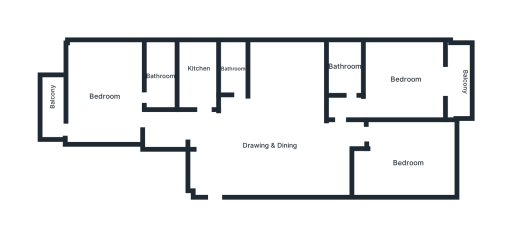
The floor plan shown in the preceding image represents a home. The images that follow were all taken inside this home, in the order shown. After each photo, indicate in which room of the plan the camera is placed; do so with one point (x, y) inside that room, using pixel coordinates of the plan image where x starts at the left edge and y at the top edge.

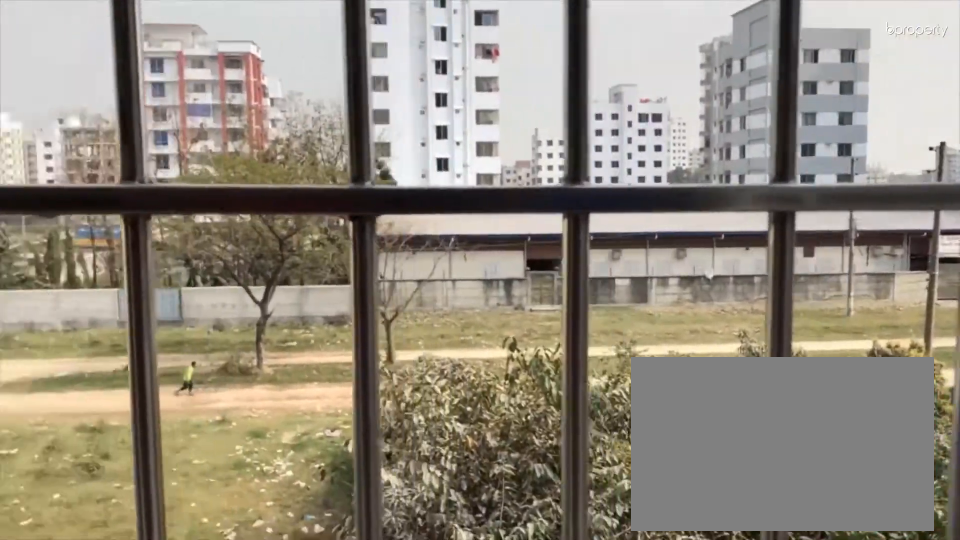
(51, 112)
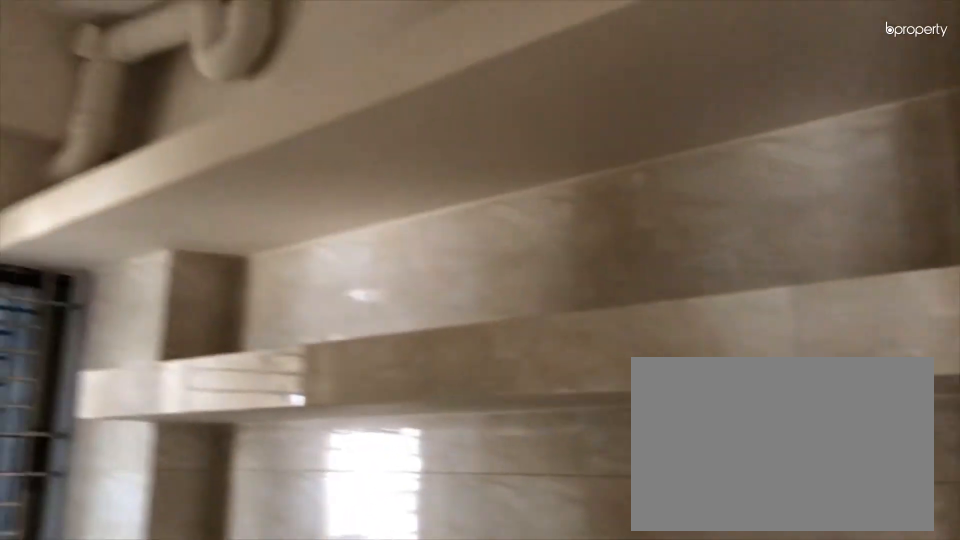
(201, 69)
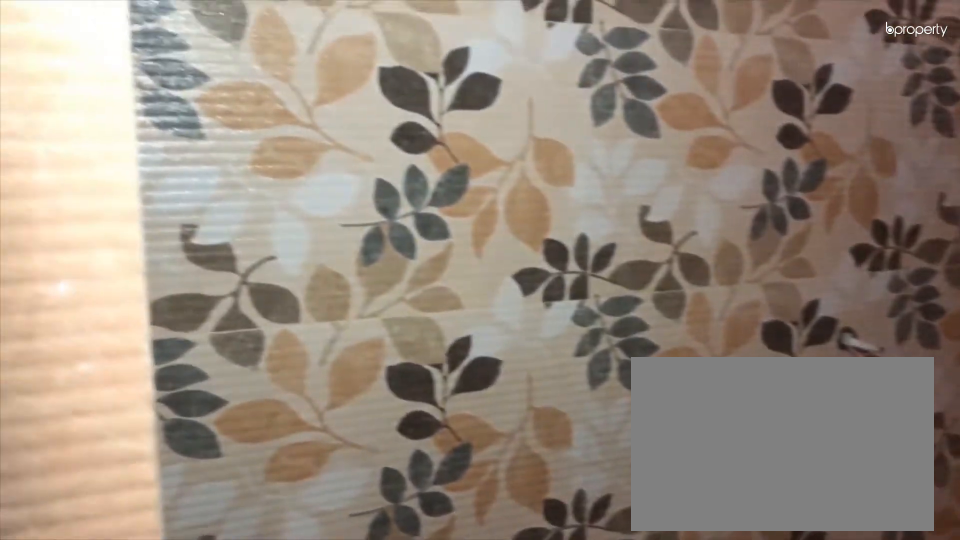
(236, 65)
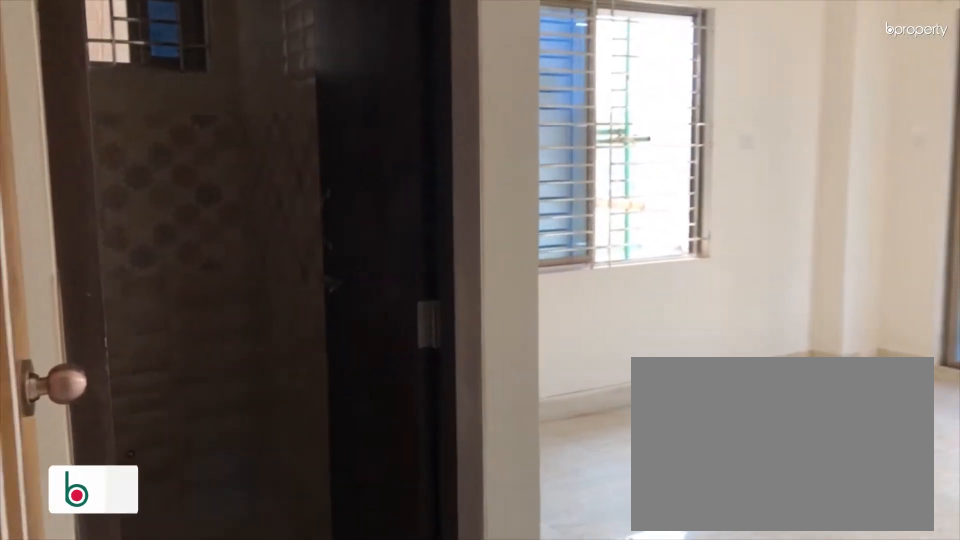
(351, 105)
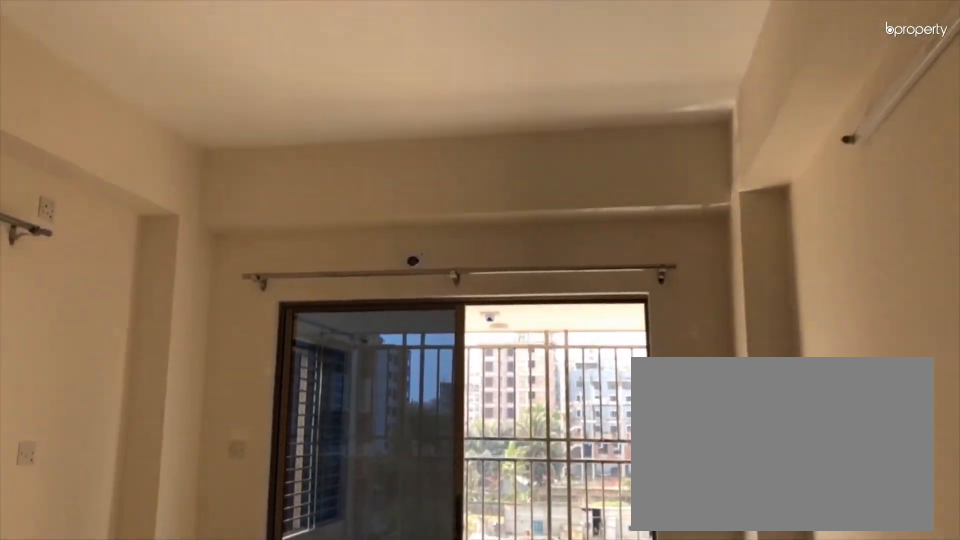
(407, 82)
